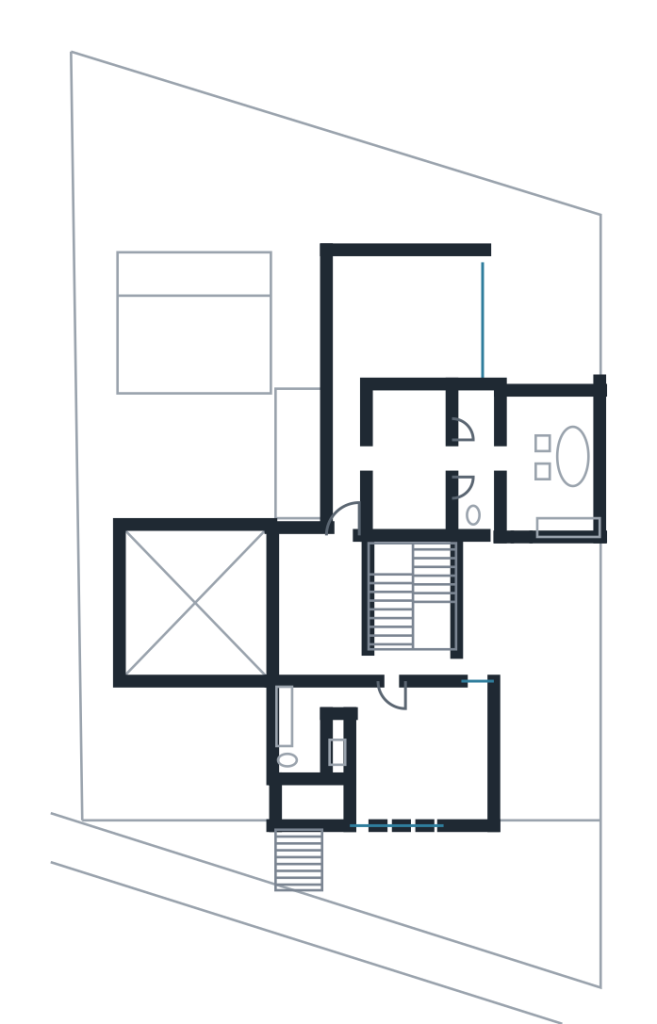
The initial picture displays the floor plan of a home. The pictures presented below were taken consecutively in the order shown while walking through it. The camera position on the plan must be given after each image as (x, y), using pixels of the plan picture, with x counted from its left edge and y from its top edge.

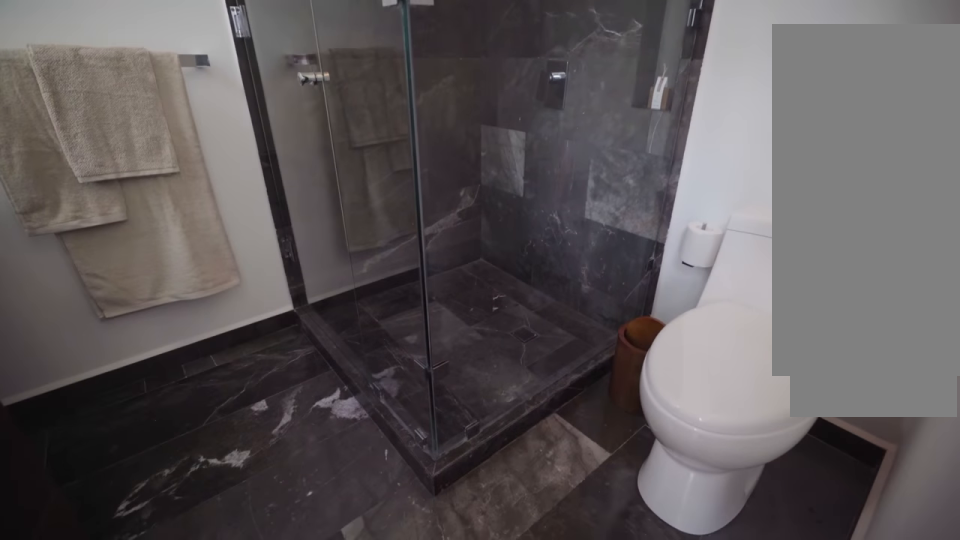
(309, 778)
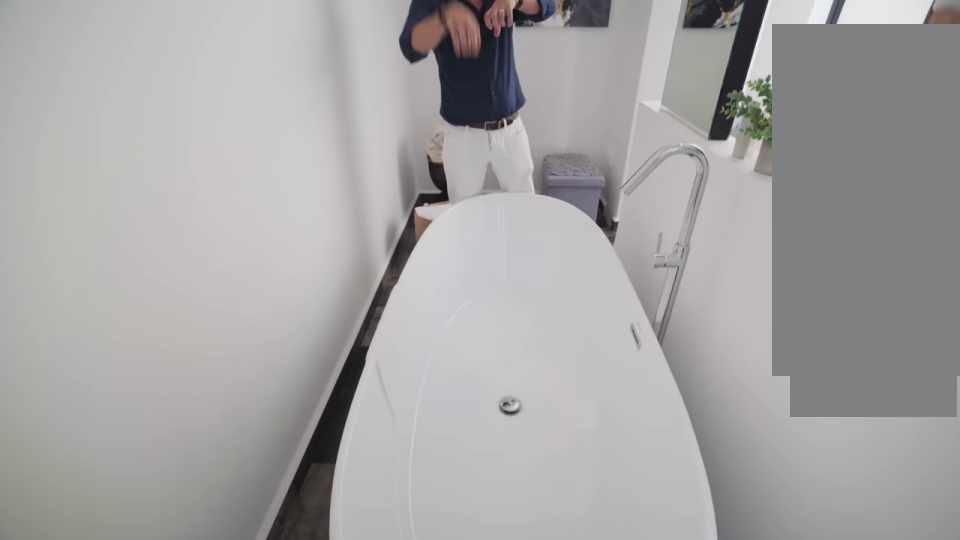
(565, 418)
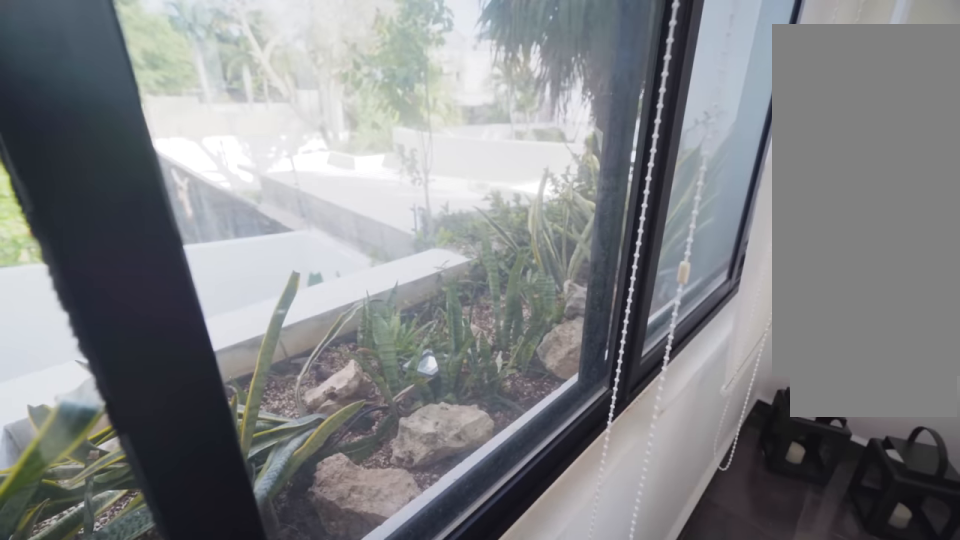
(520, 418)
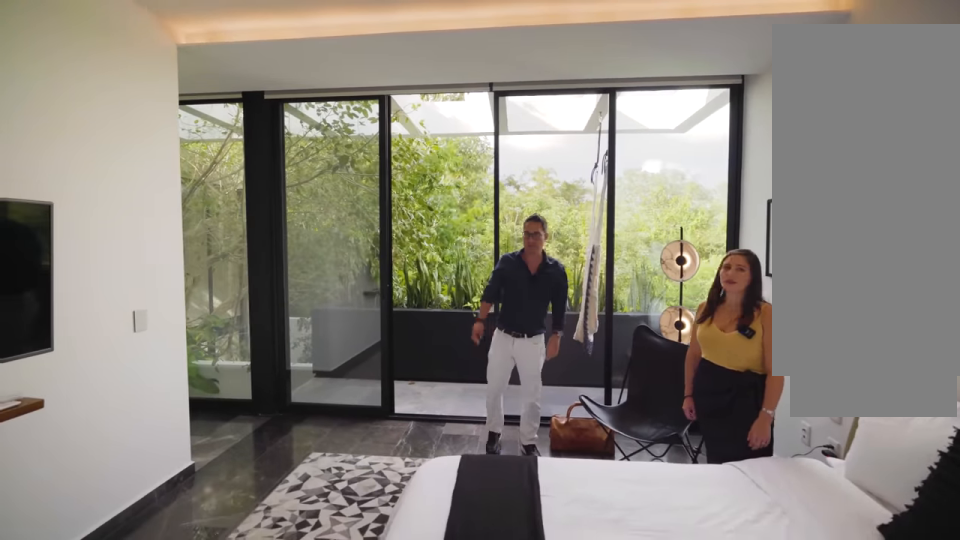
(466, 311)
